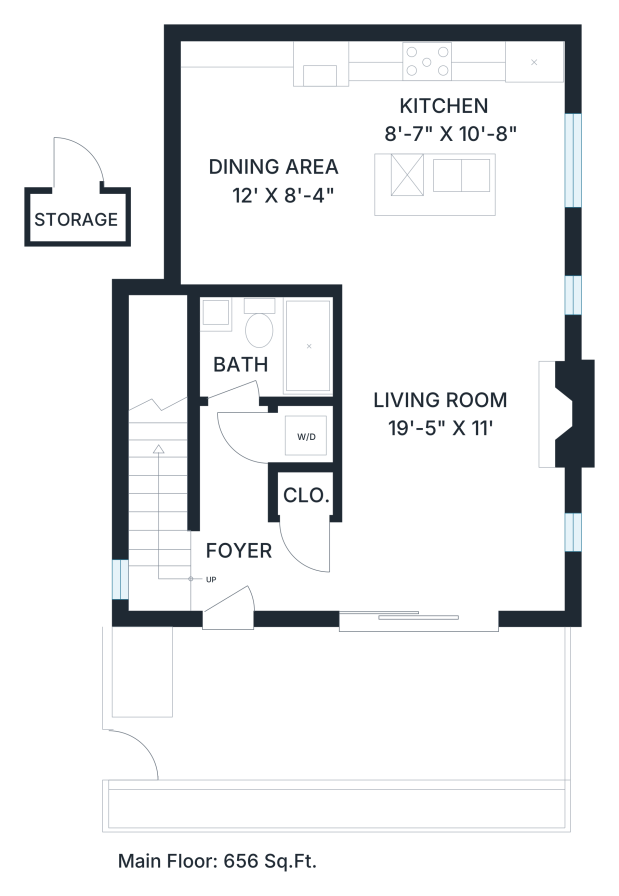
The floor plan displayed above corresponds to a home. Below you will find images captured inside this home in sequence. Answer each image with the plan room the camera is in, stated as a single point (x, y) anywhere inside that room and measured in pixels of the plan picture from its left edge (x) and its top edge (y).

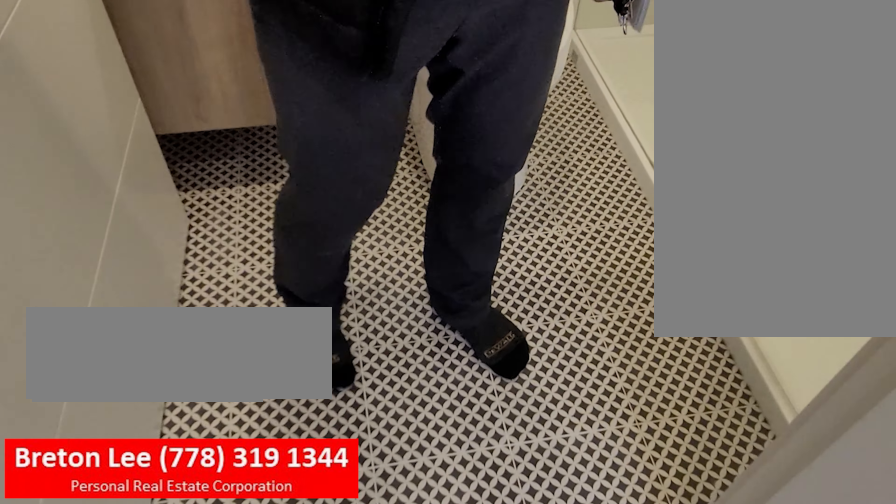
(242, 368)
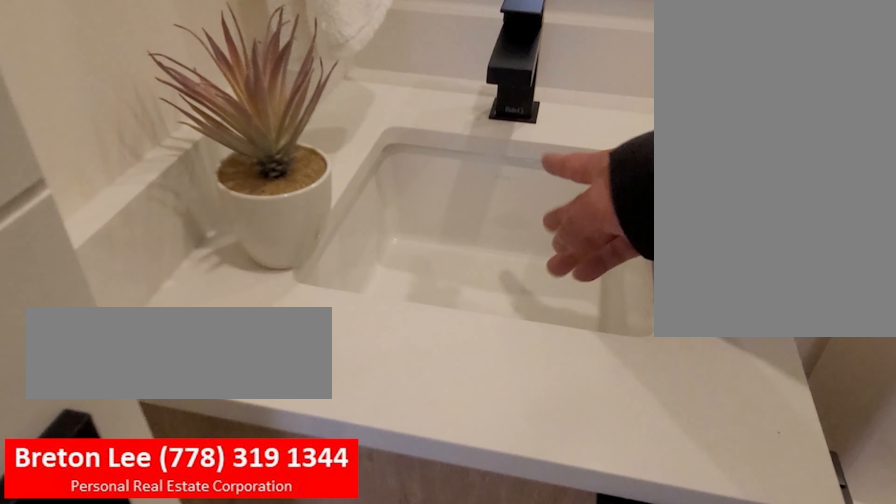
(242, 368)
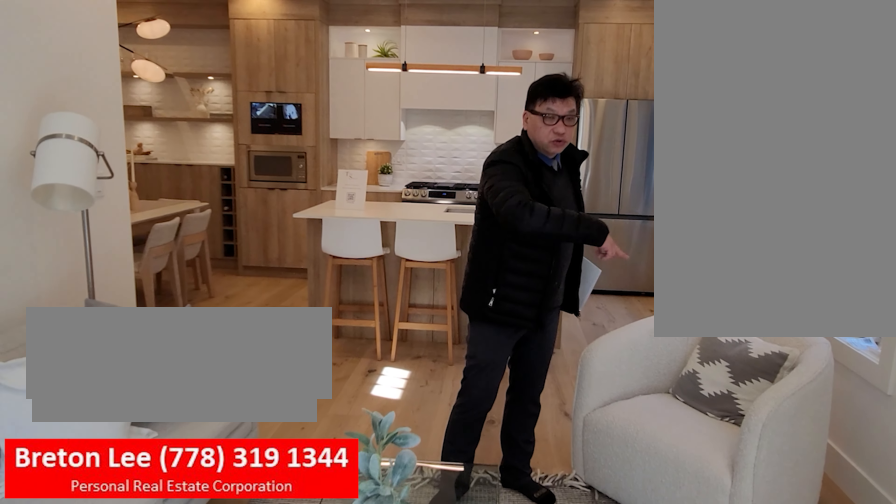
(436, 484)
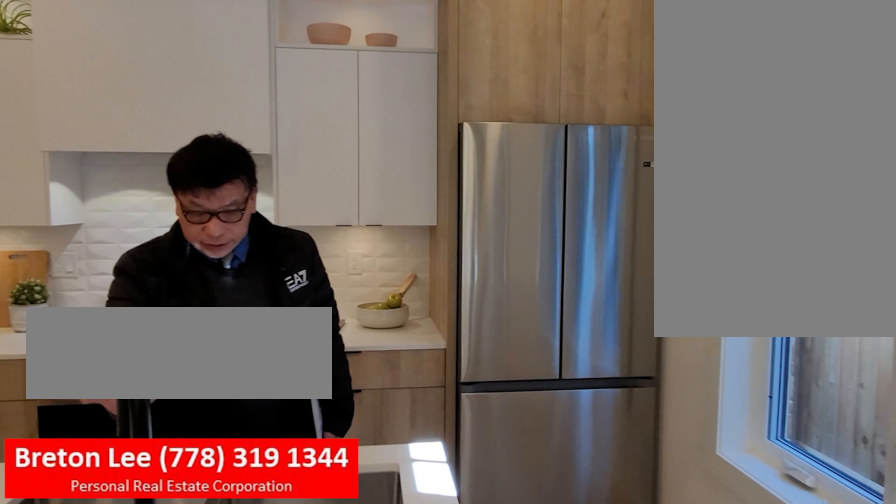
(529, 172)
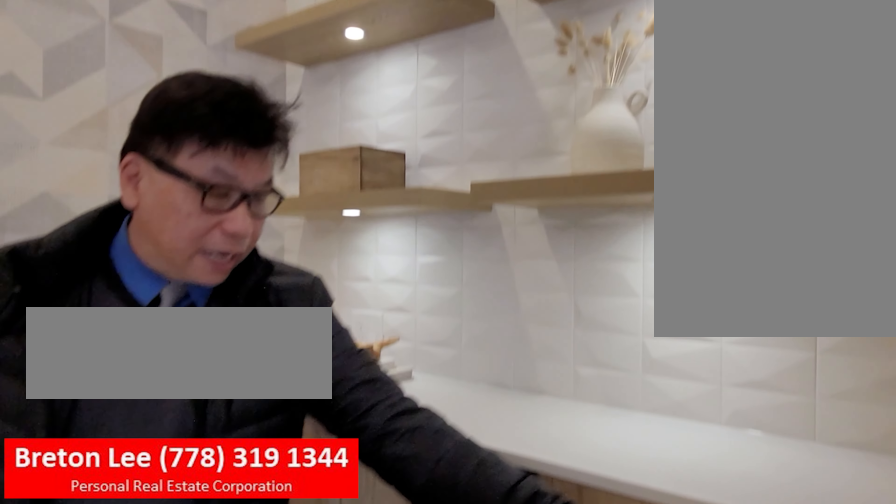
(529, 172)
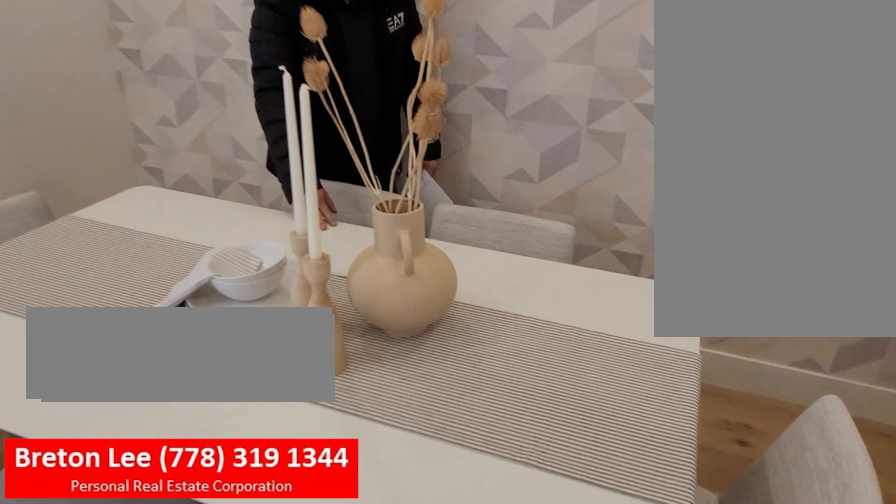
(270, 244)
